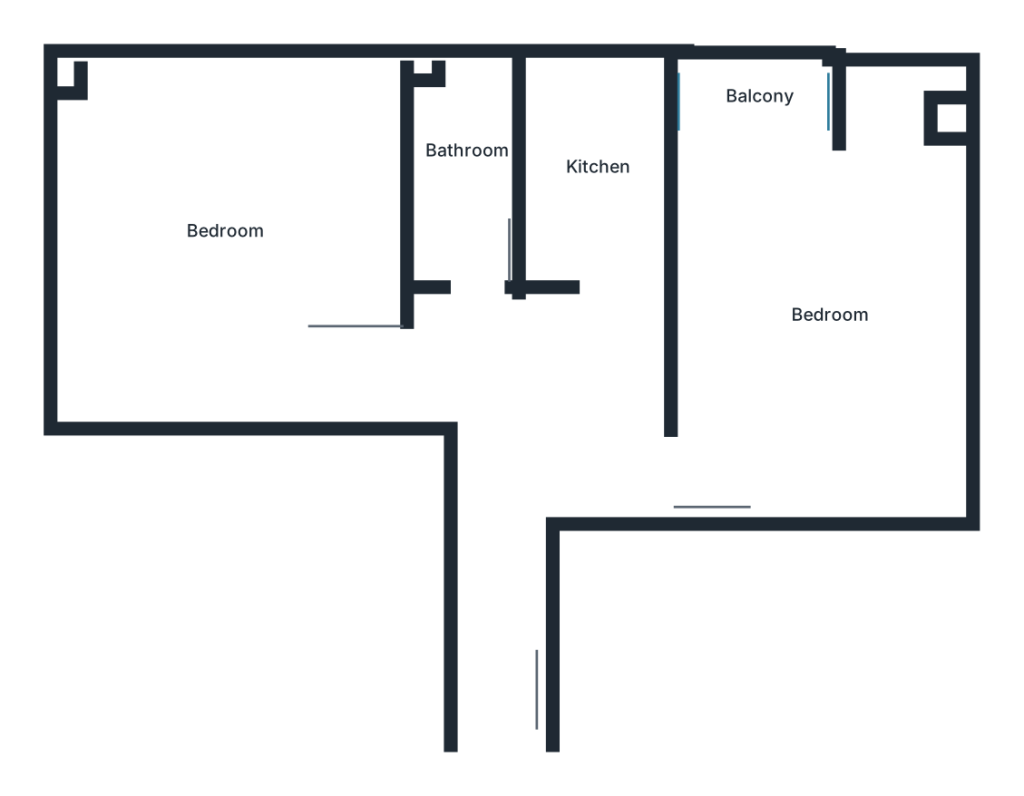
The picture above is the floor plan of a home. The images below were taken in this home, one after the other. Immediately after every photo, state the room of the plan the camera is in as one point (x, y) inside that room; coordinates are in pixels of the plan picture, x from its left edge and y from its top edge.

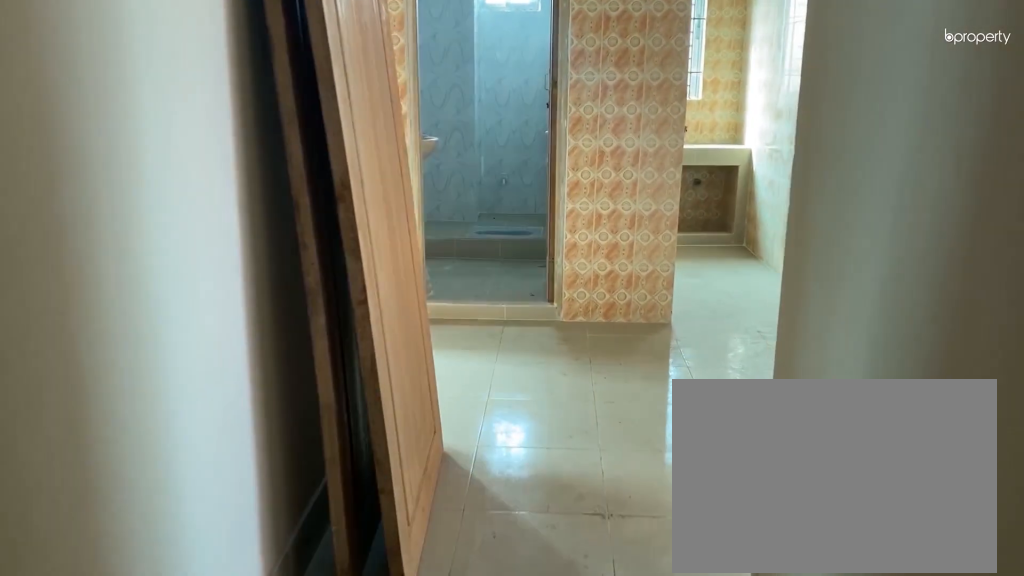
(506, 660)
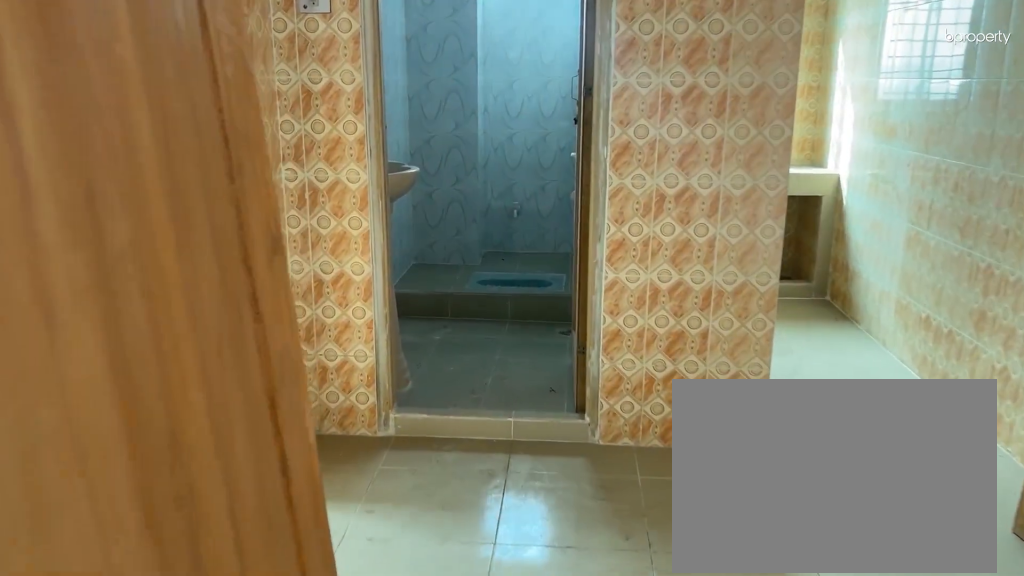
(539, 407)
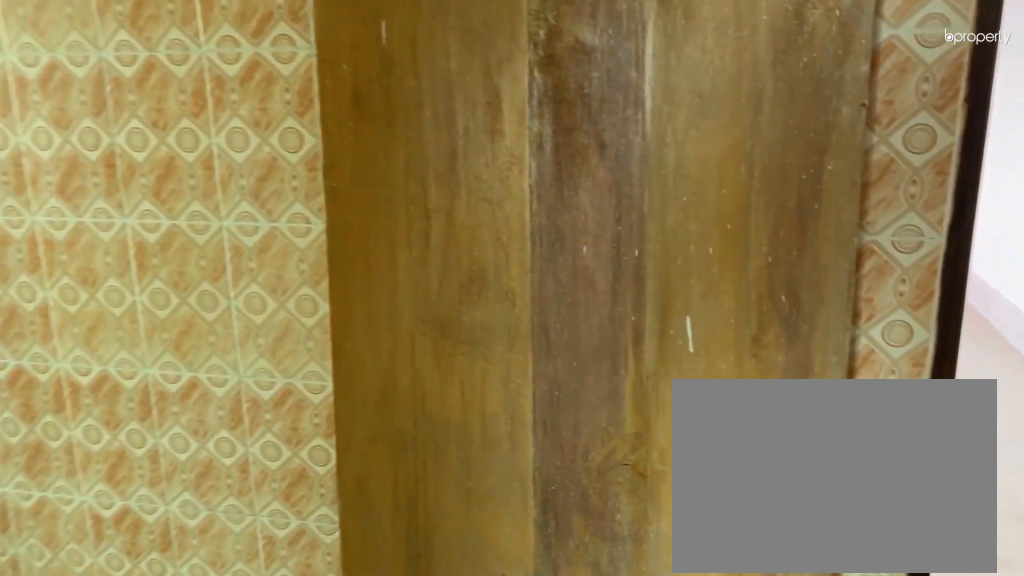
(539, 407)
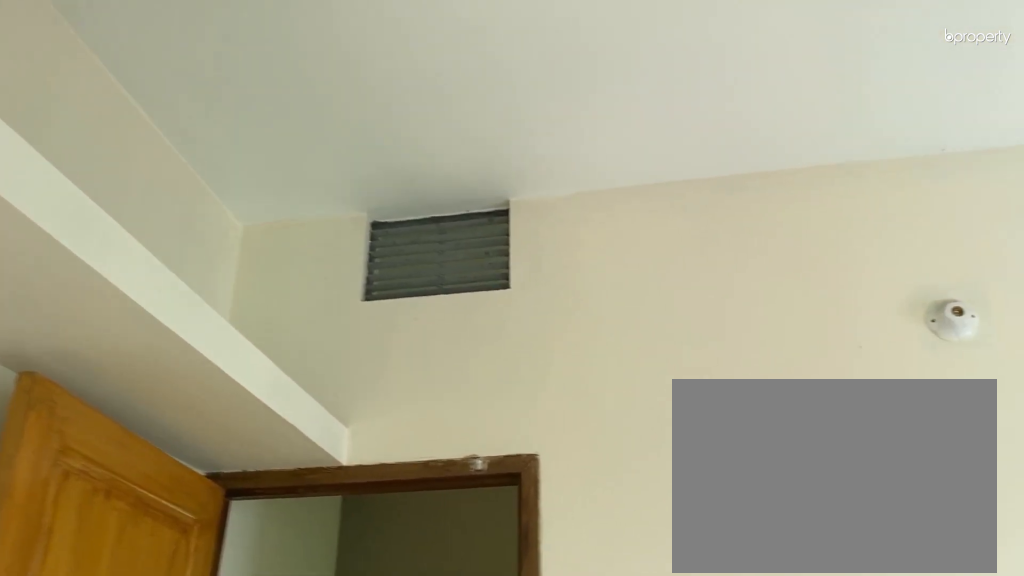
(825, 302)
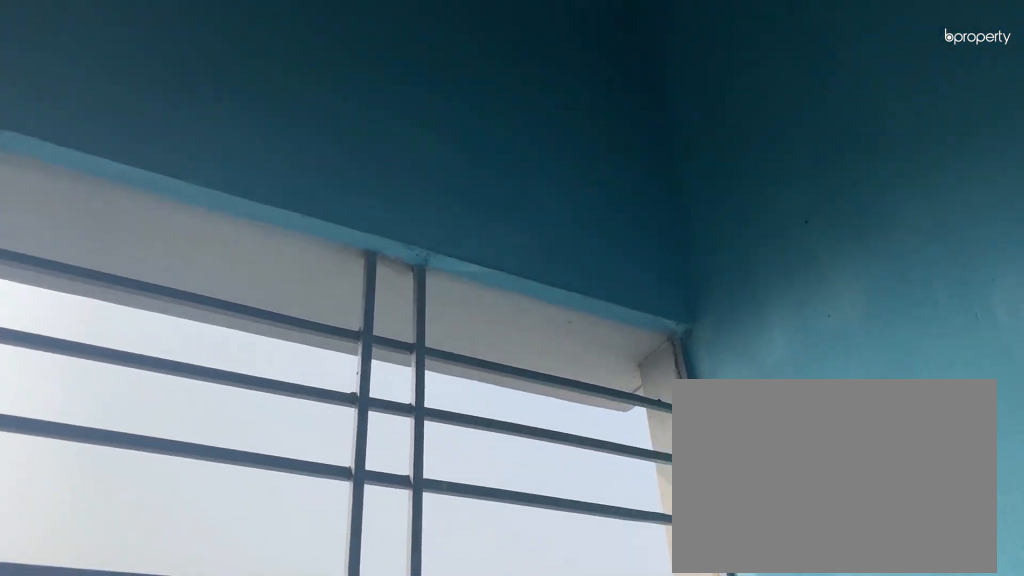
(748, 110)
